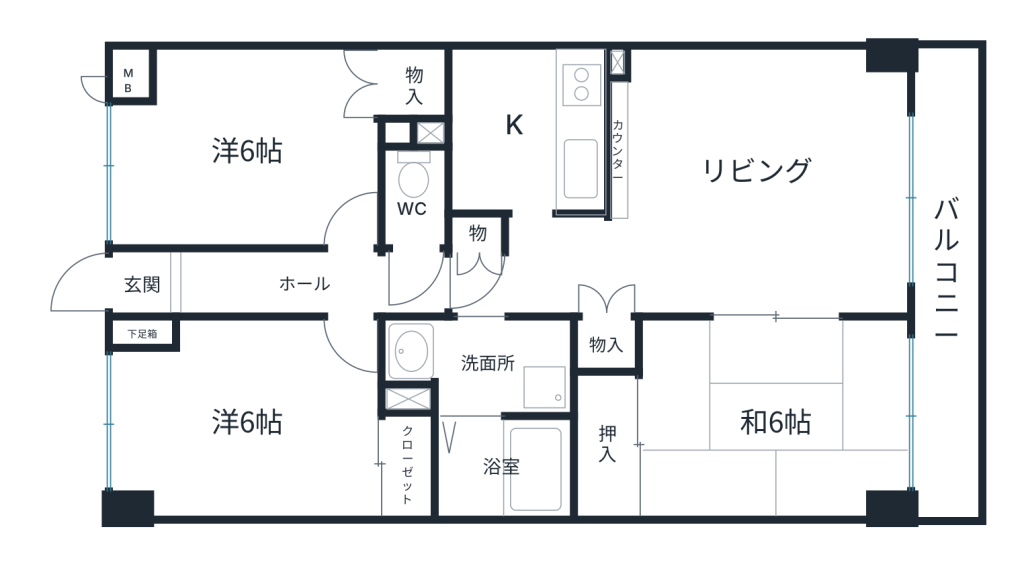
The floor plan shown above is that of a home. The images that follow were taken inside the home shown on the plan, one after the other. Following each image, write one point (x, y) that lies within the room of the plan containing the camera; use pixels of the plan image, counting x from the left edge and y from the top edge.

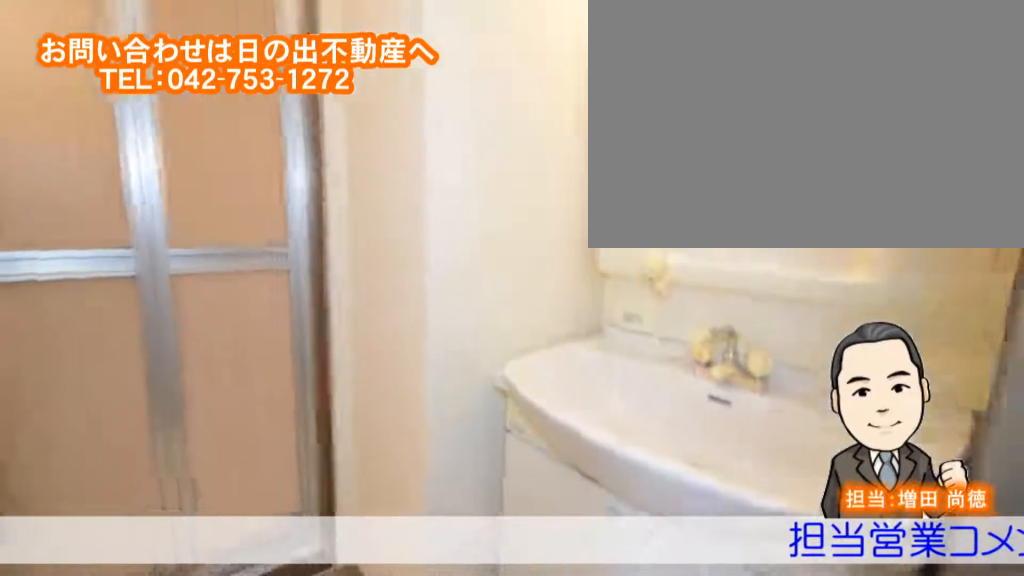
(516, 358)
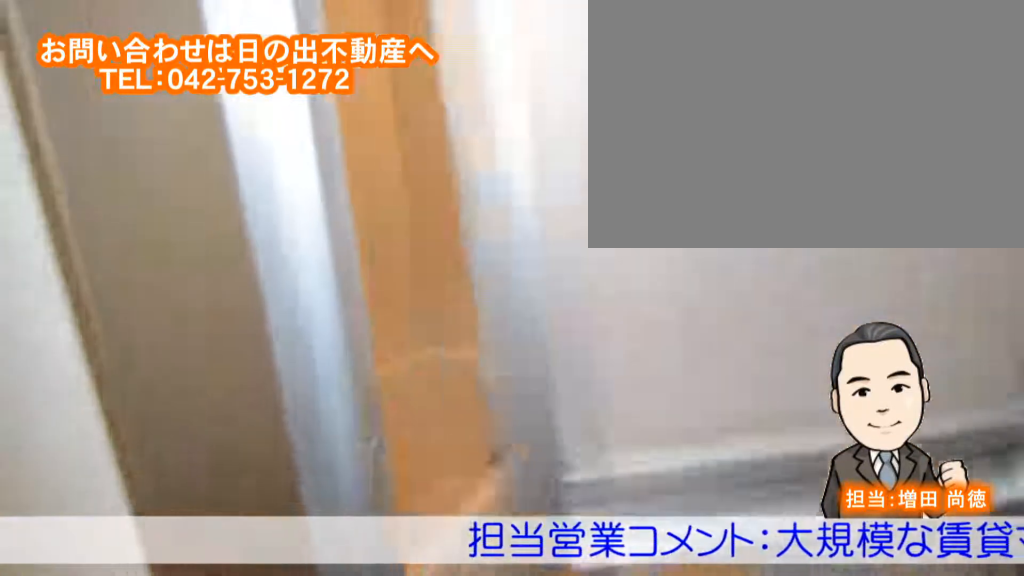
(504, 467)
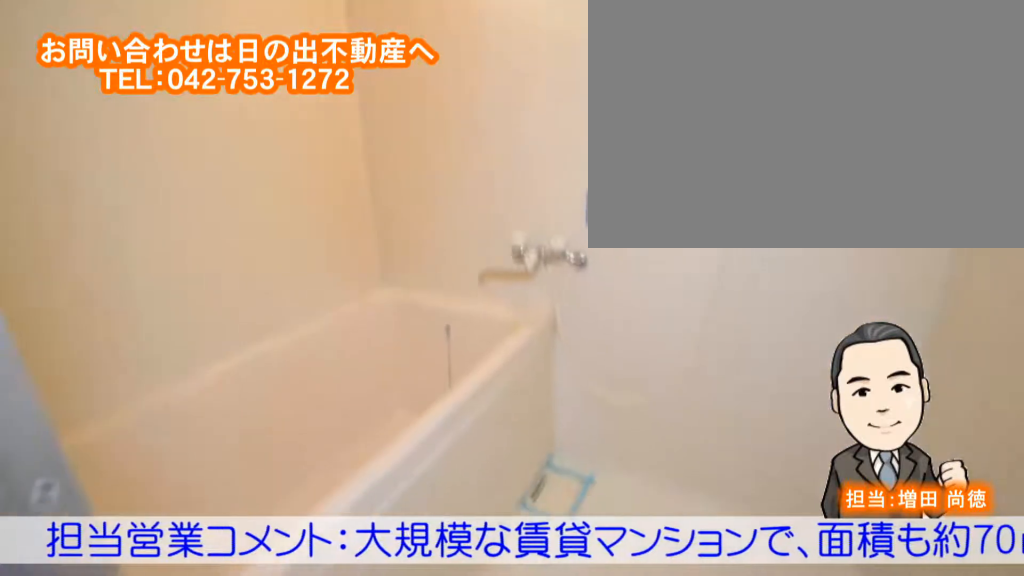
(504, 468)
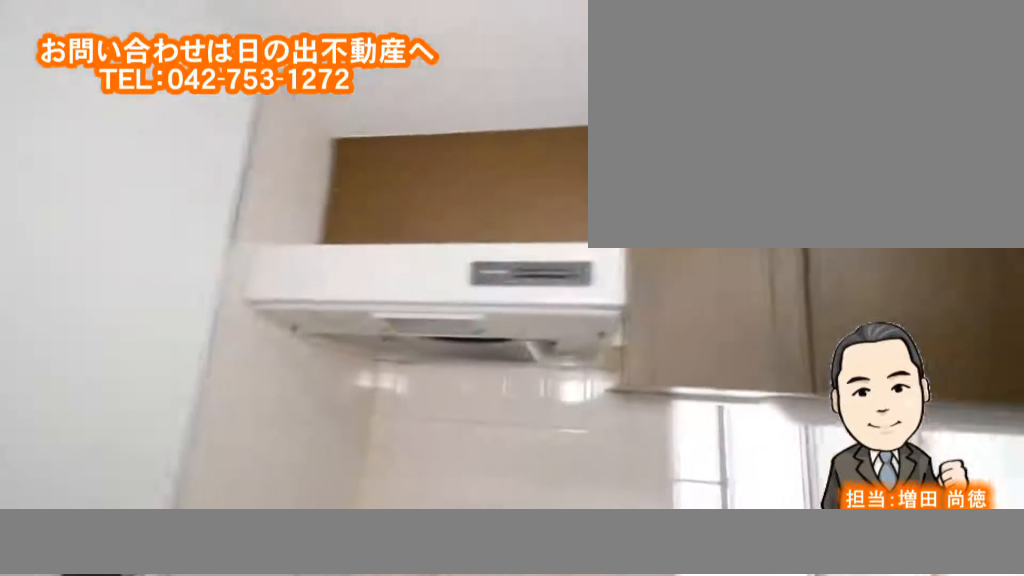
(509, 133)
